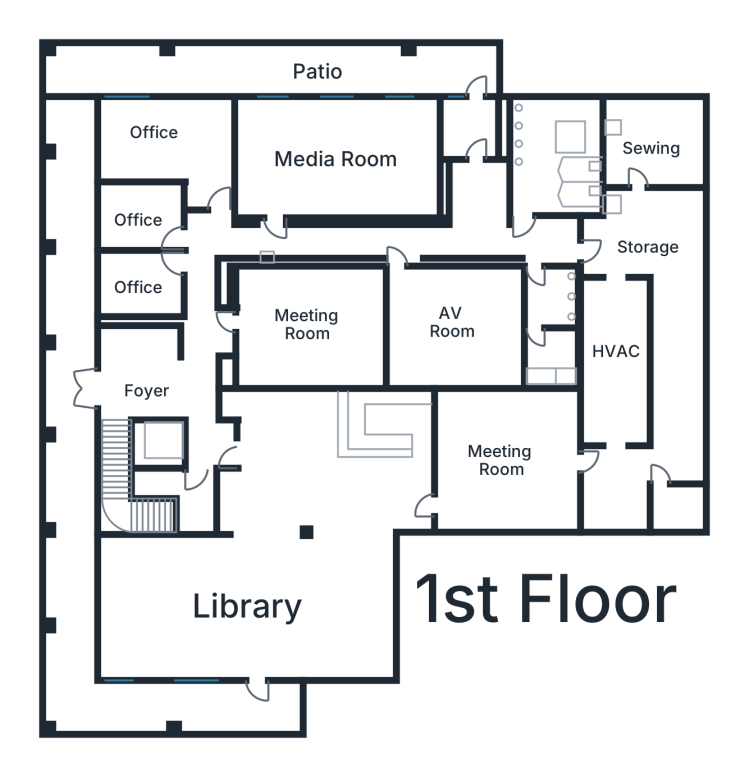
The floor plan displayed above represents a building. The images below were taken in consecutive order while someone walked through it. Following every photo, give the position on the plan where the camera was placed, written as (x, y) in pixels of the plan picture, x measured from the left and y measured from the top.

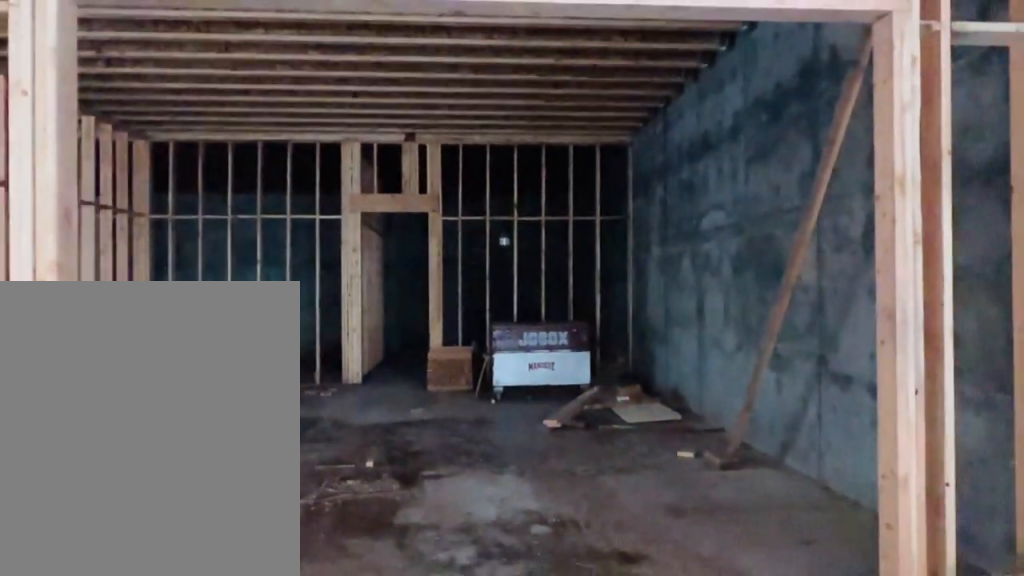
(401, 466)
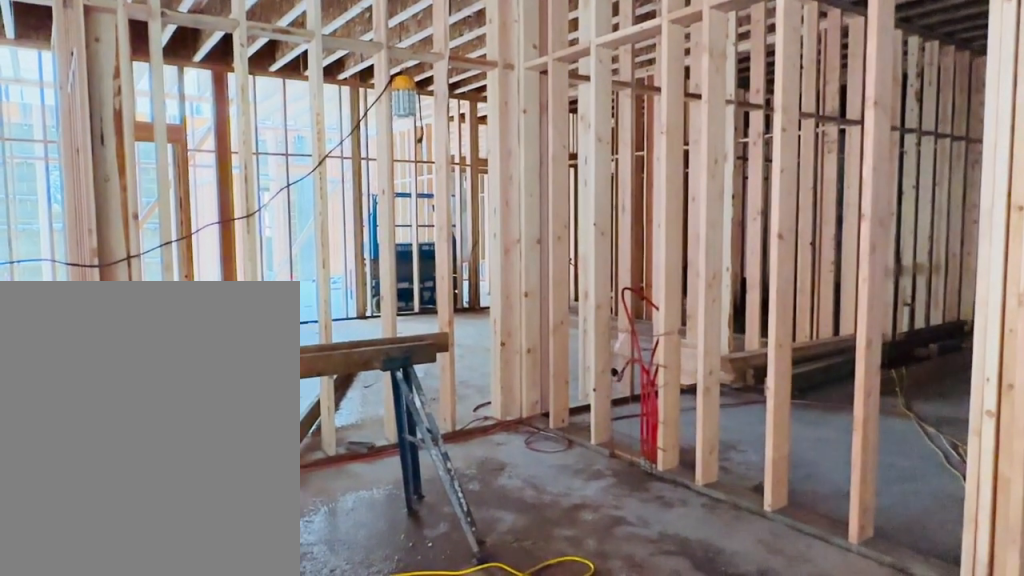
(398, 464)
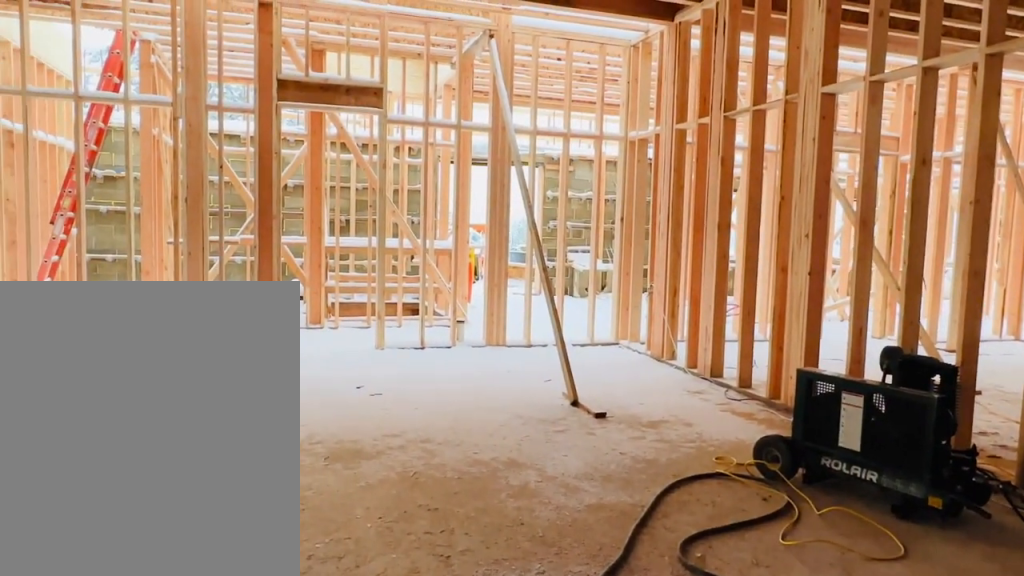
(397, 463)
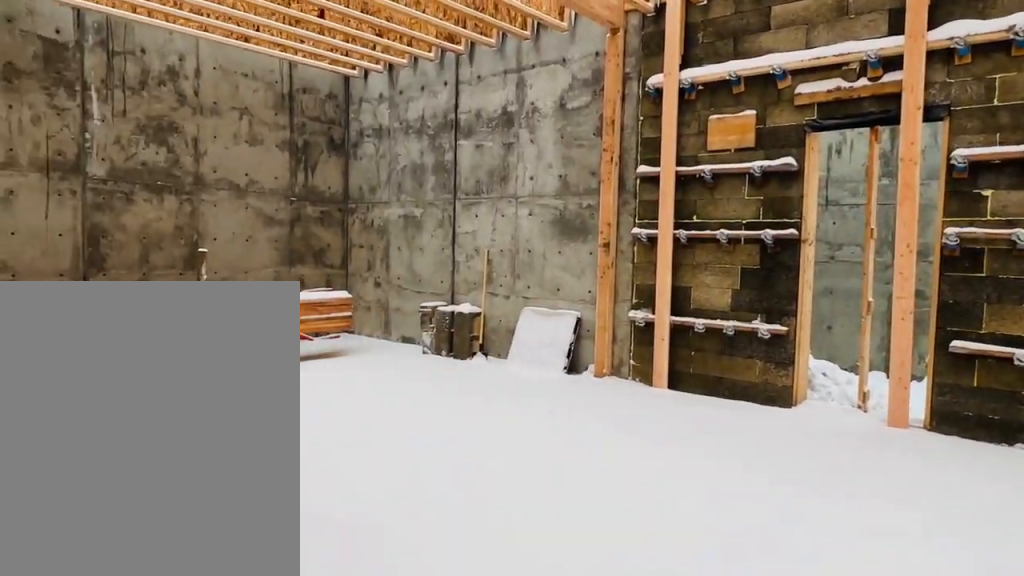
(226, 563)
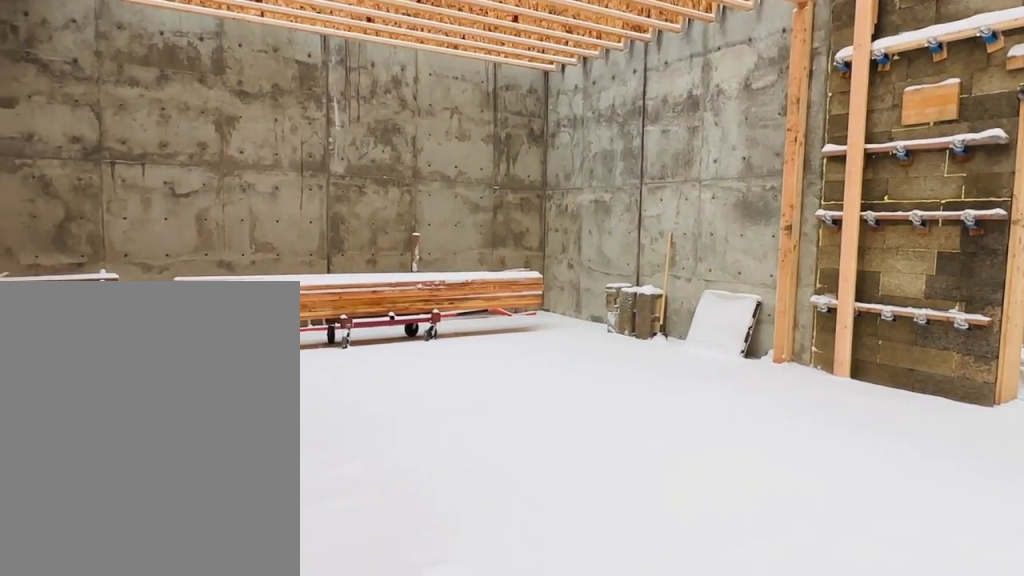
(226, 563)
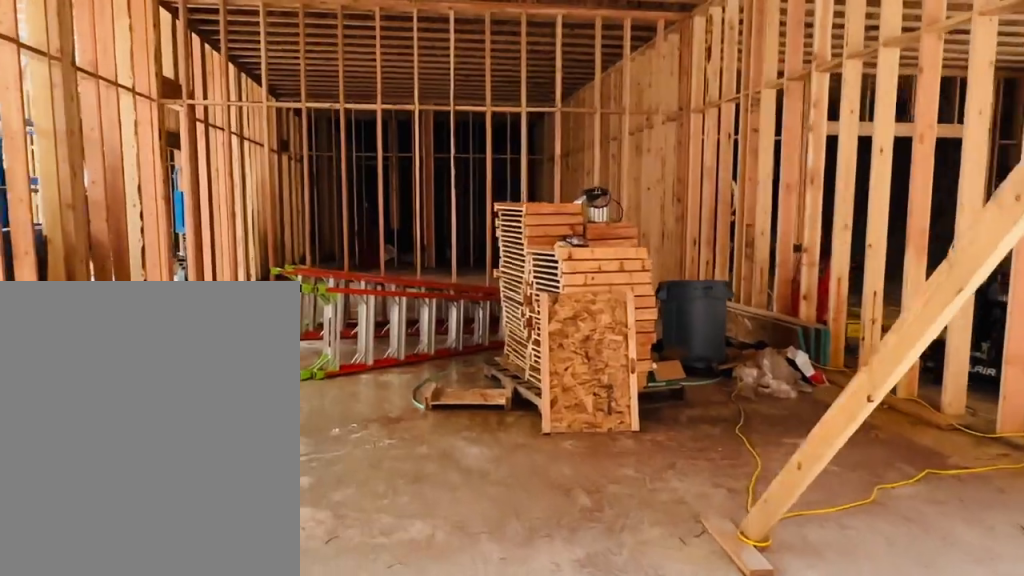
(228, 311)
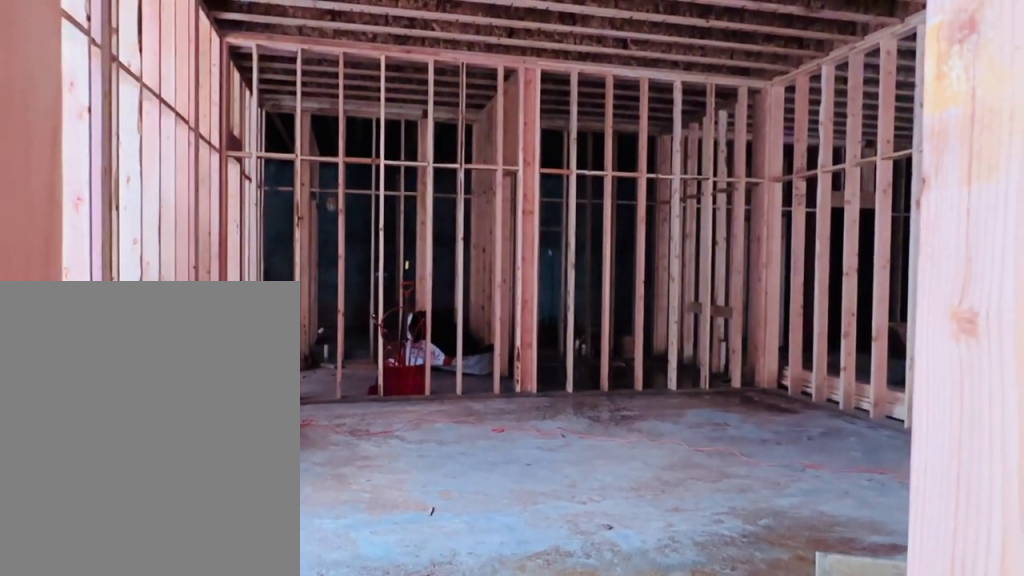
(367, 310)
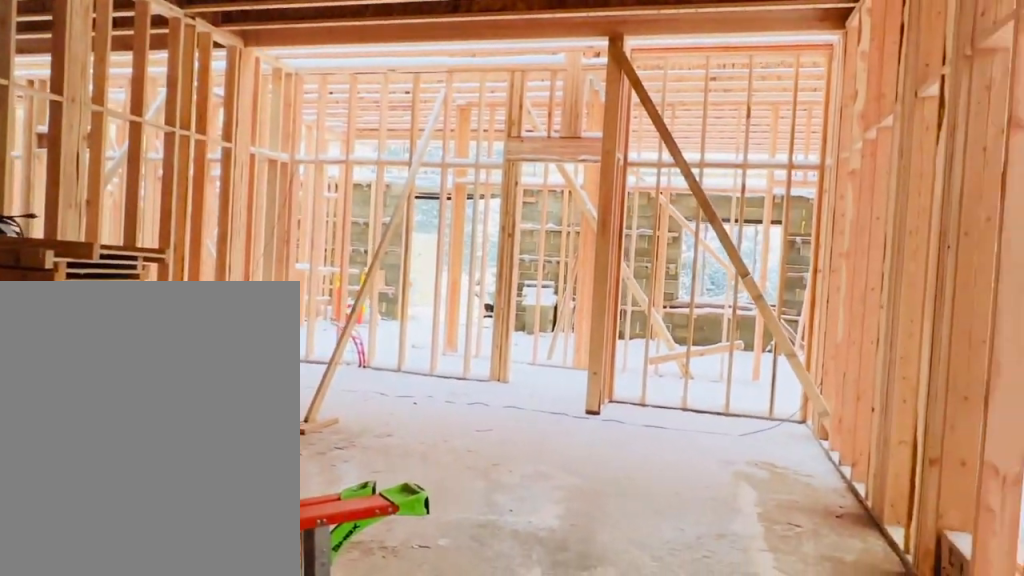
(367, 311)
